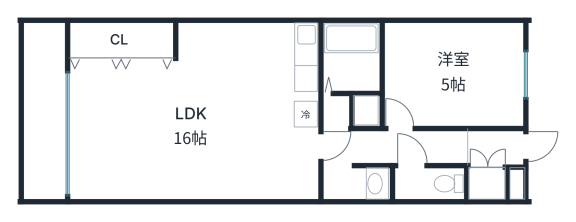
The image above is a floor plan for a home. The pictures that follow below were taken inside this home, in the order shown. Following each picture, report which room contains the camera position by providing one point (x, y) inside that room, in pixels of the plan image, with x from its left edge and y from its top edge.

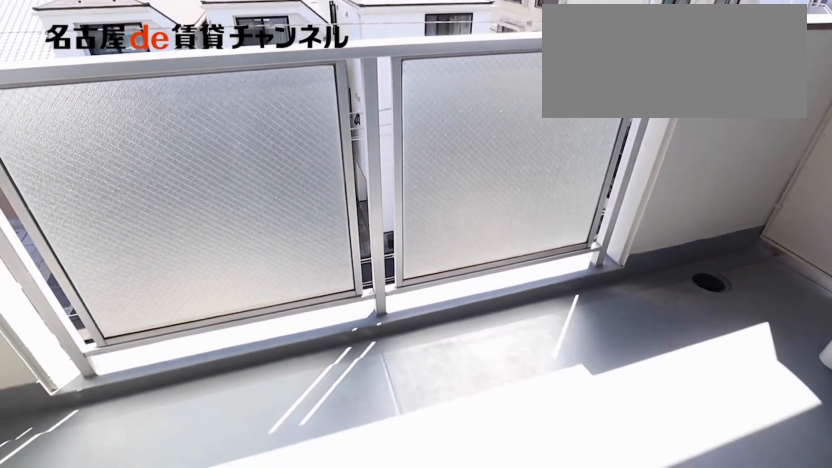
(44, 111)
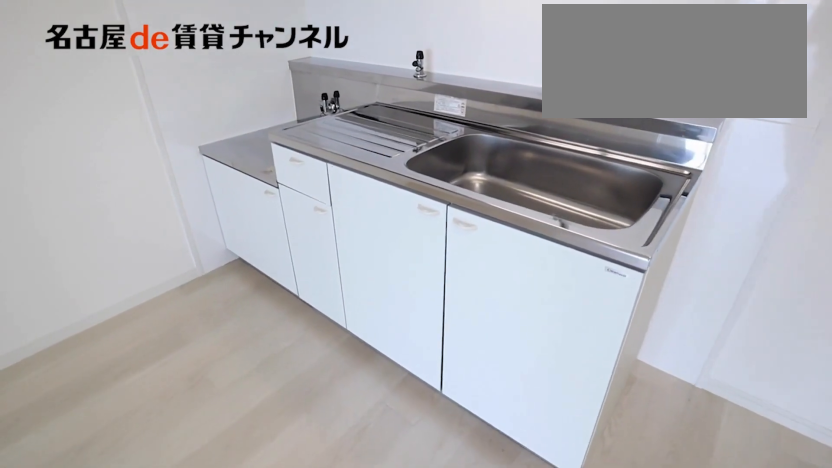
(300, 71)
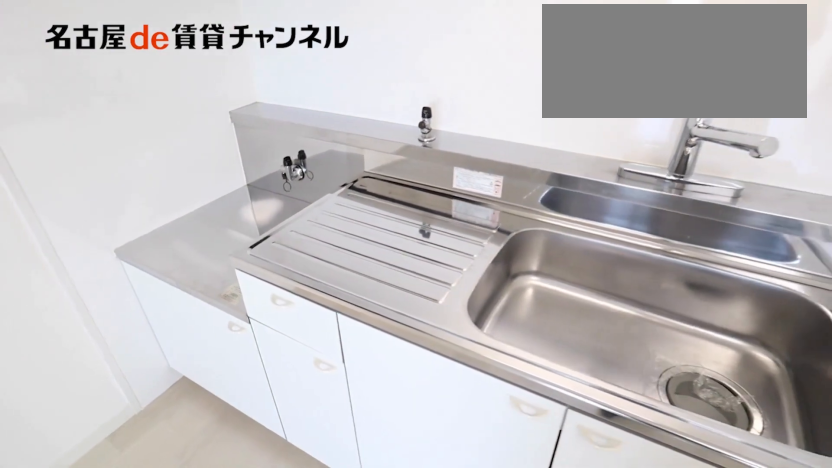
(300, 71)
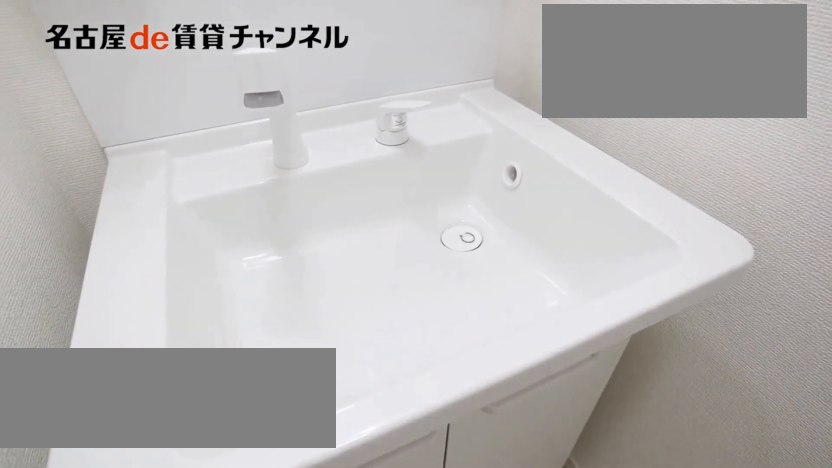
(357, 182)
